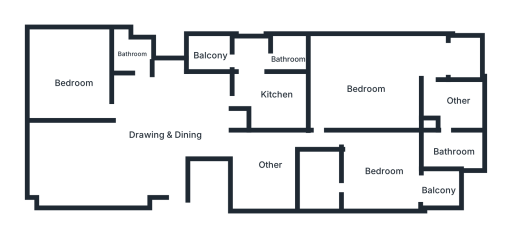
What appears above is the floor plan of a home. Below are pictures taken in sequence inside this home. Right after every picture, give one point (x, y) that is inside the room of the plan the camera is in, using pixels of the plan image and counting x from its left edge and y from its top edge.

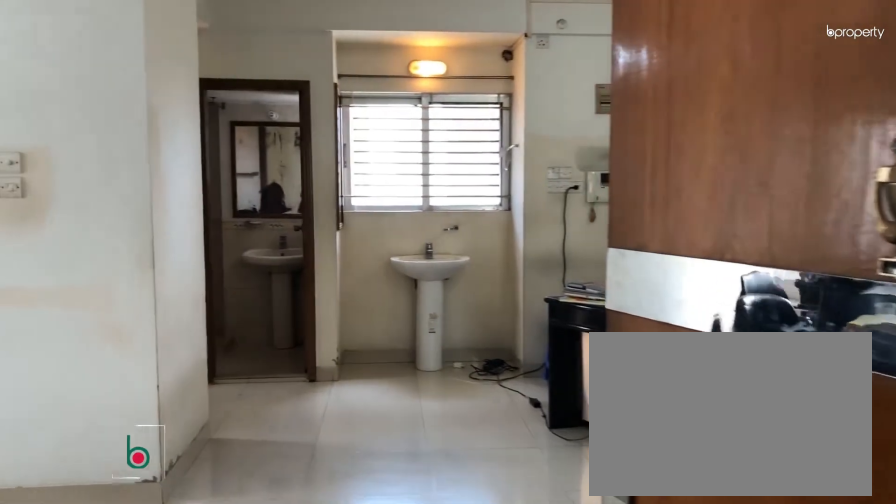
(170, 144)
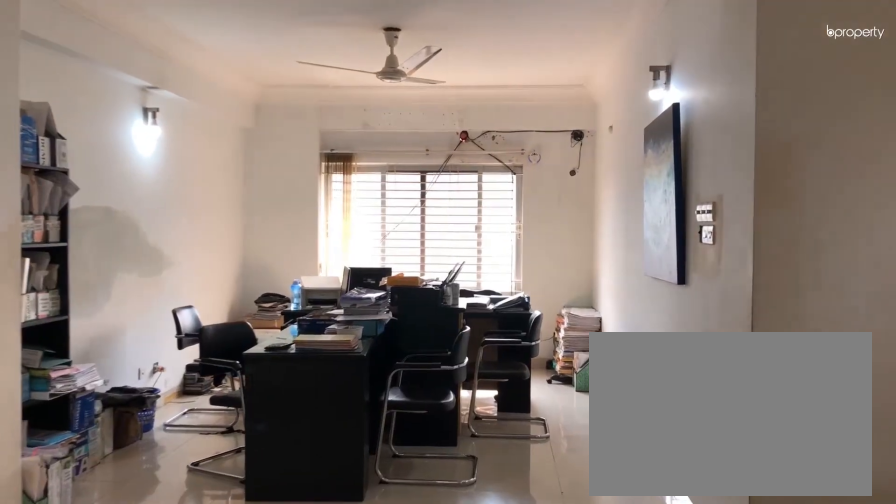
(170, 136)
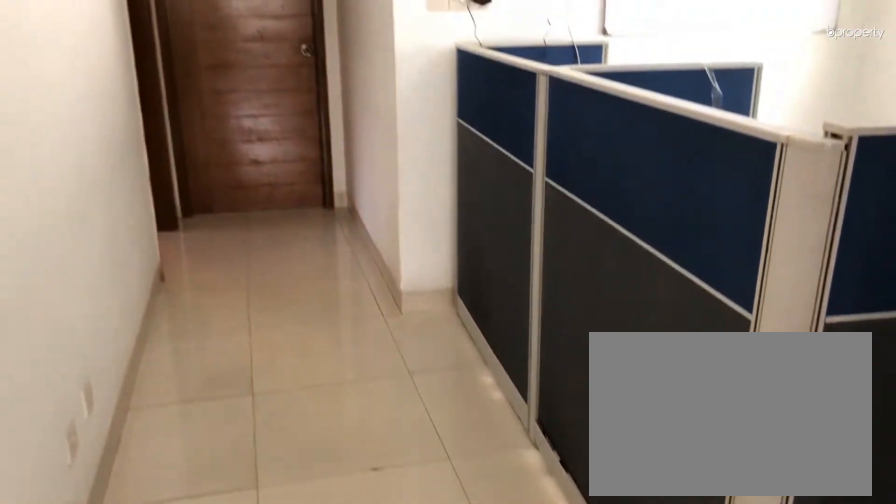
(256, 146)
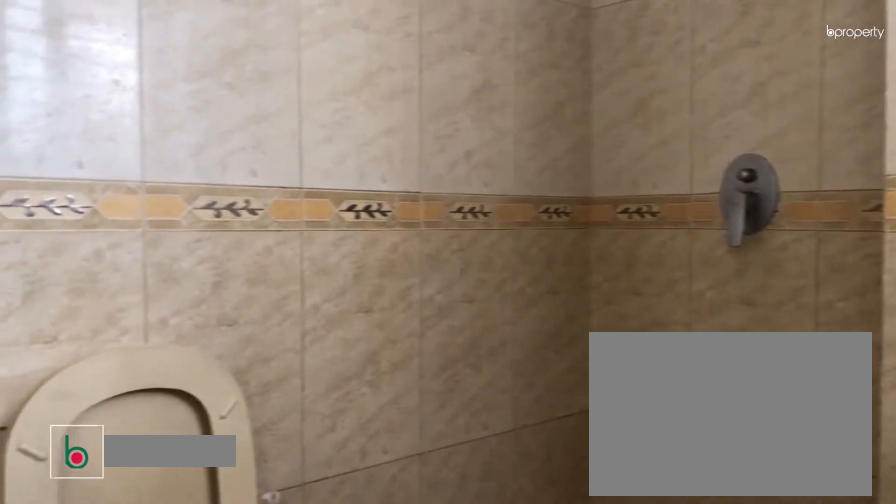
(129, 57)
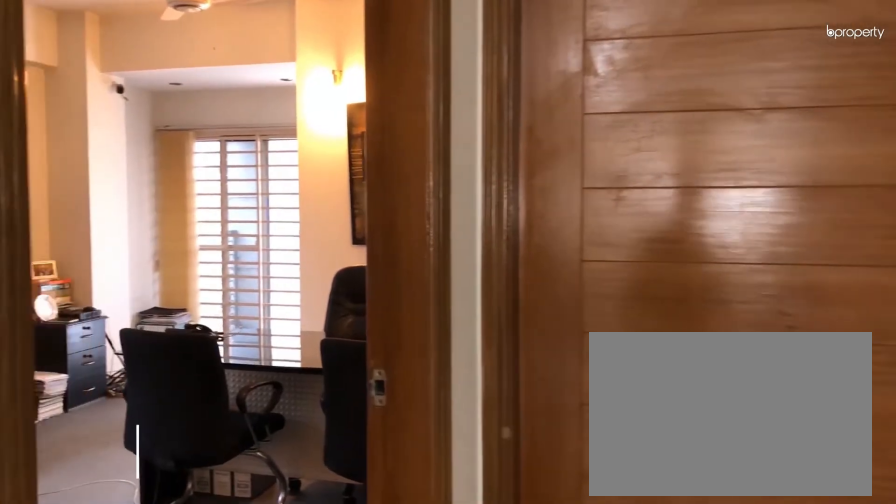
(325, 113)
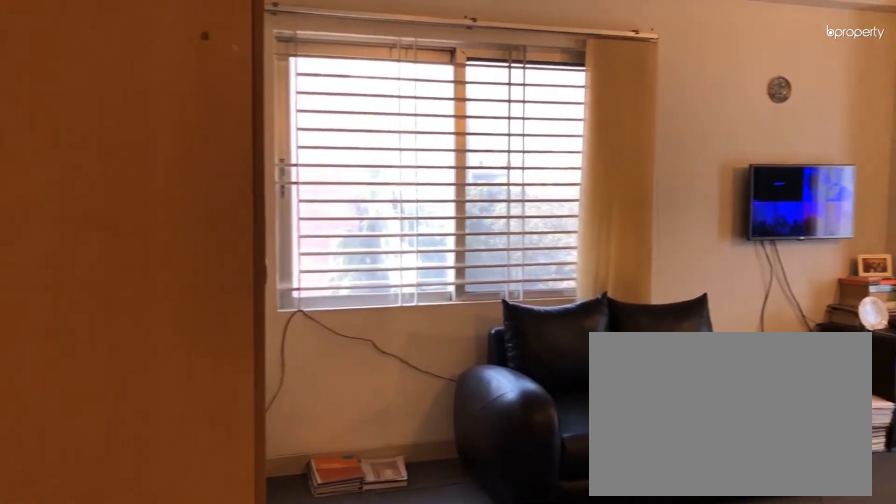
(366, 88)
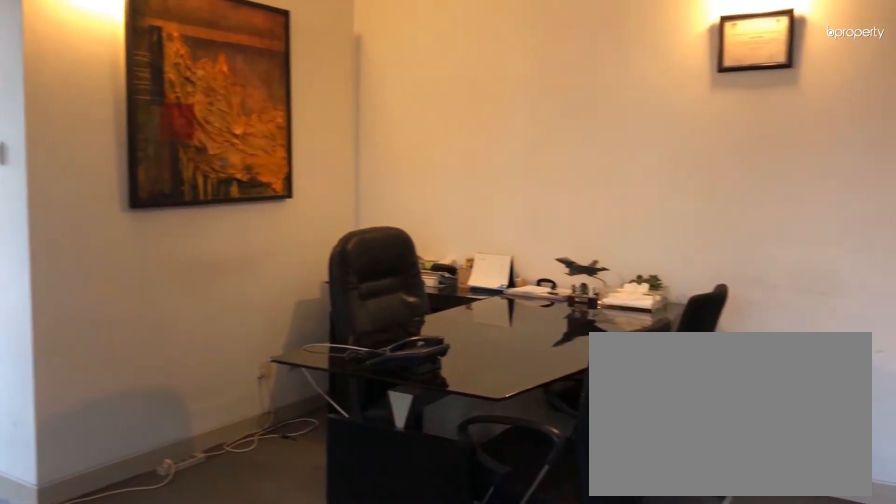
(366, 88)
